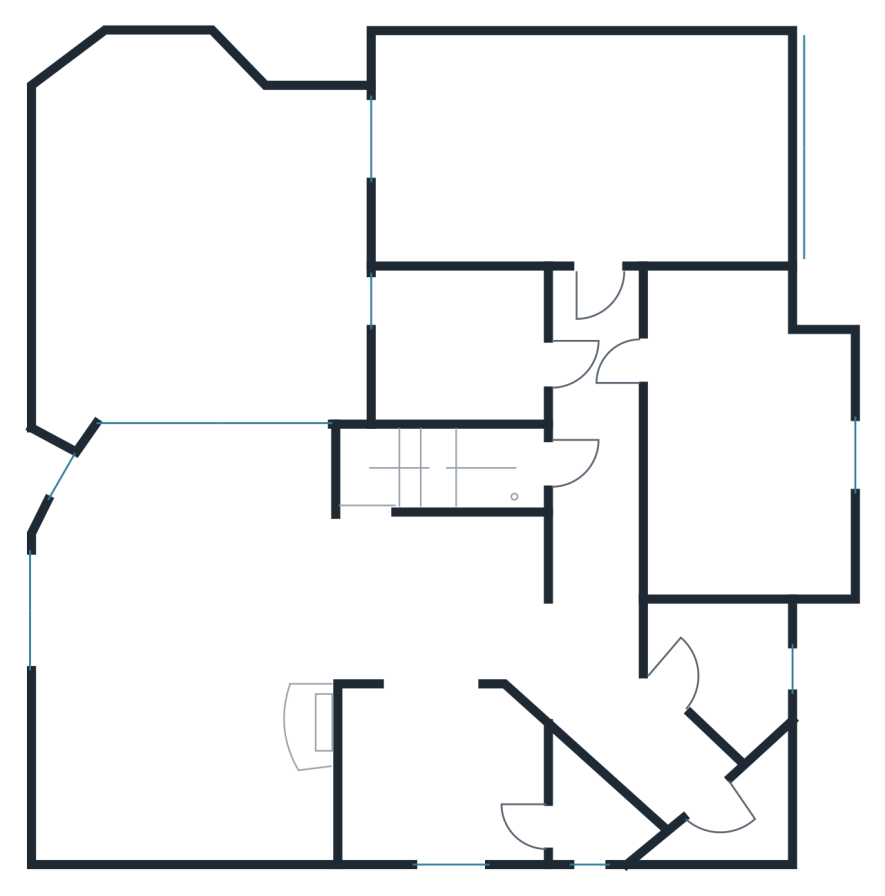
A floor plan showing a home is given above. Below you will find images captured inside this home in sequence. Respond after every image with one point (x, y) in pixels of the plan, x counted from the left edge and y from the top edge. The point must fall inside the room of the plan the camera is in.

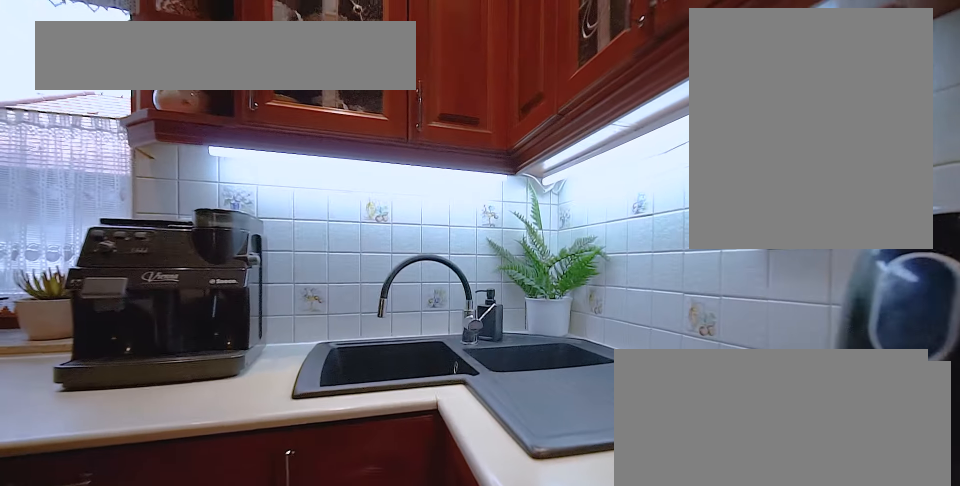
(439, 776)
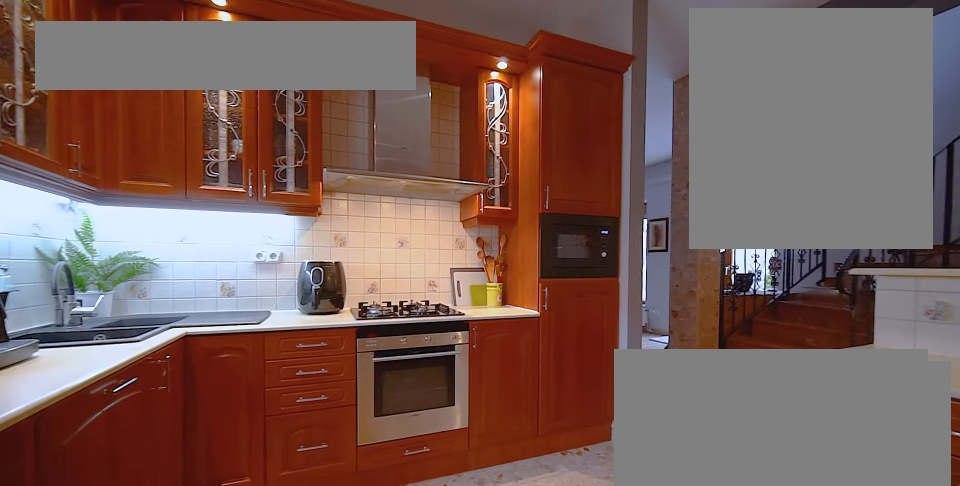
(439, 775)
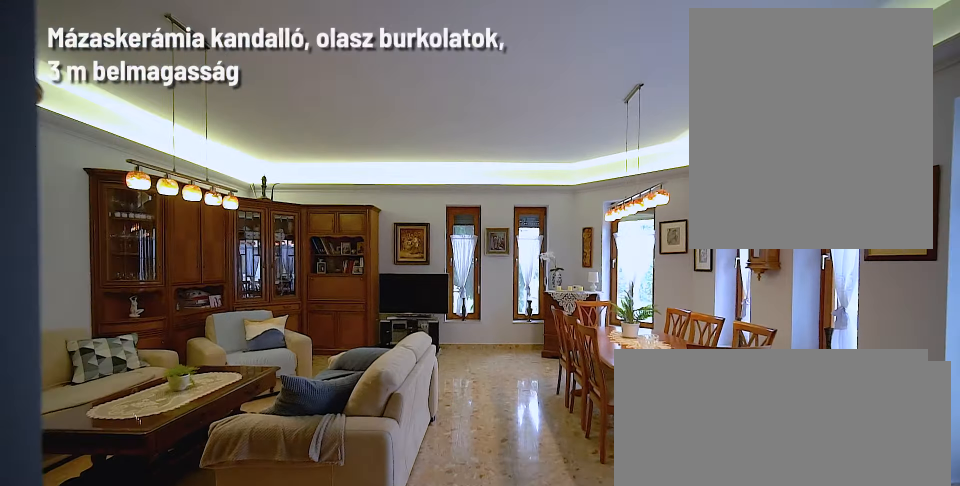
(186, 656)
